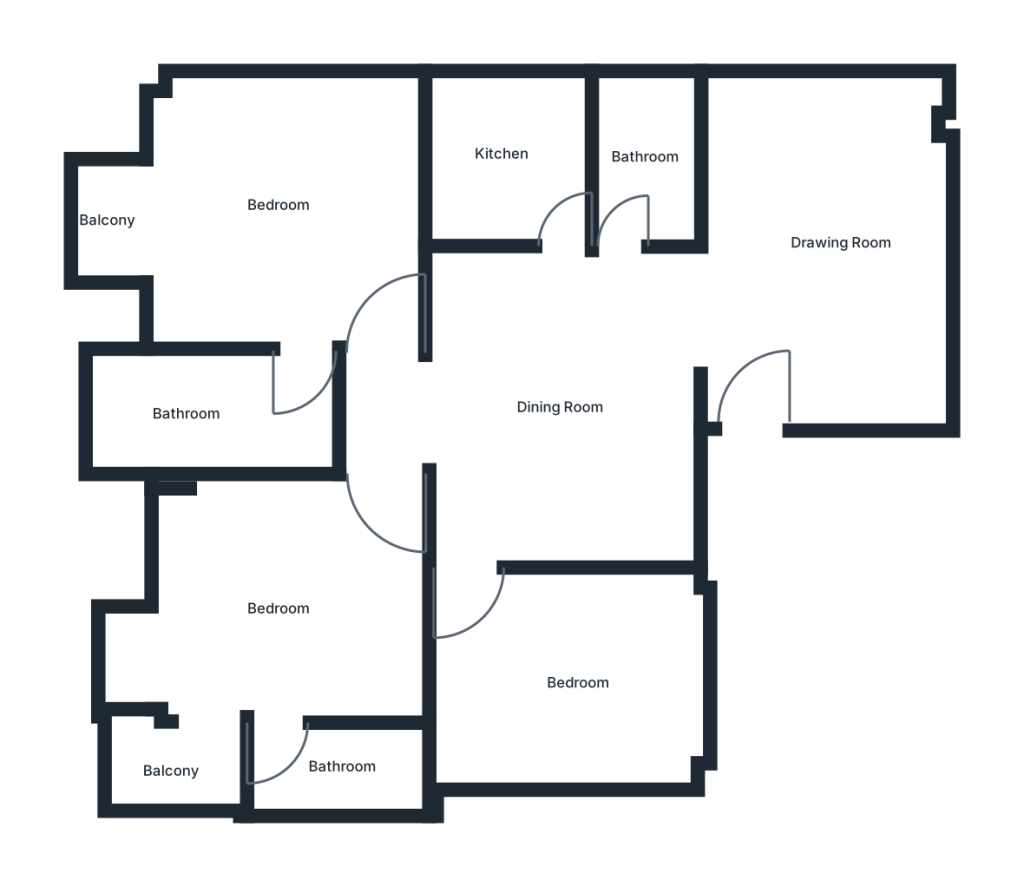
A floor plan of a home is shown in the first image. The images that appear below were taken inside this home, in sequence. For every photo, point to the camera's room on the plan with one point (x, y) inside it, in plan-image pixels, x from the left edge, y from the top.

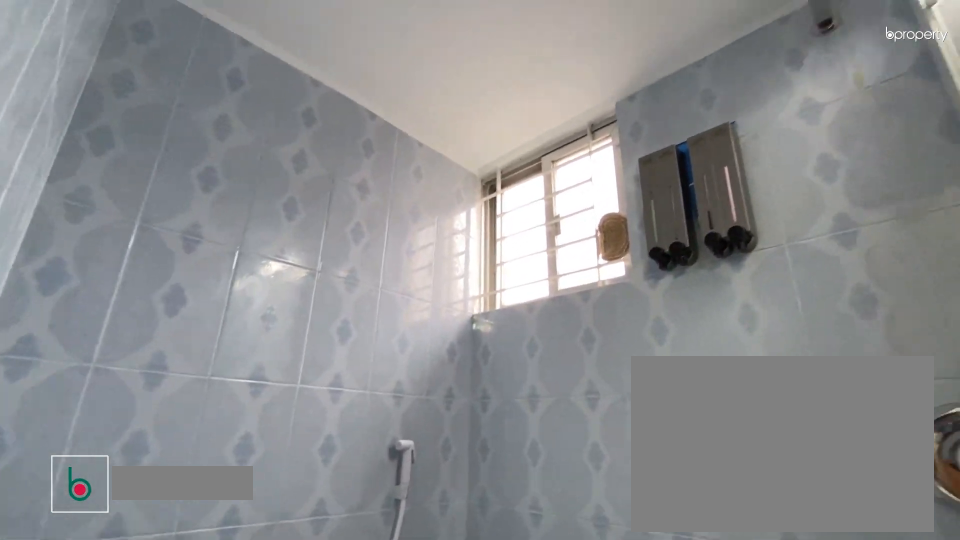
(321, 766)
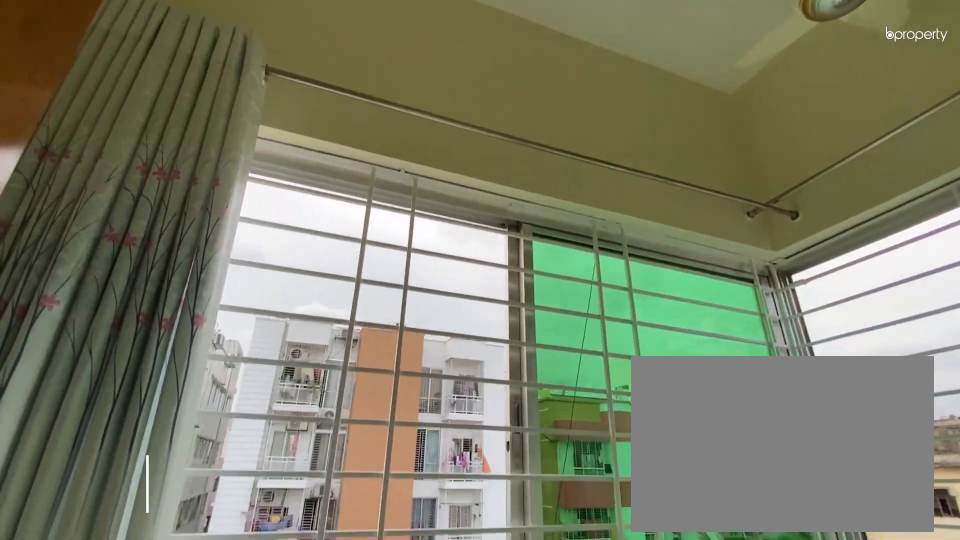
(172, 770)
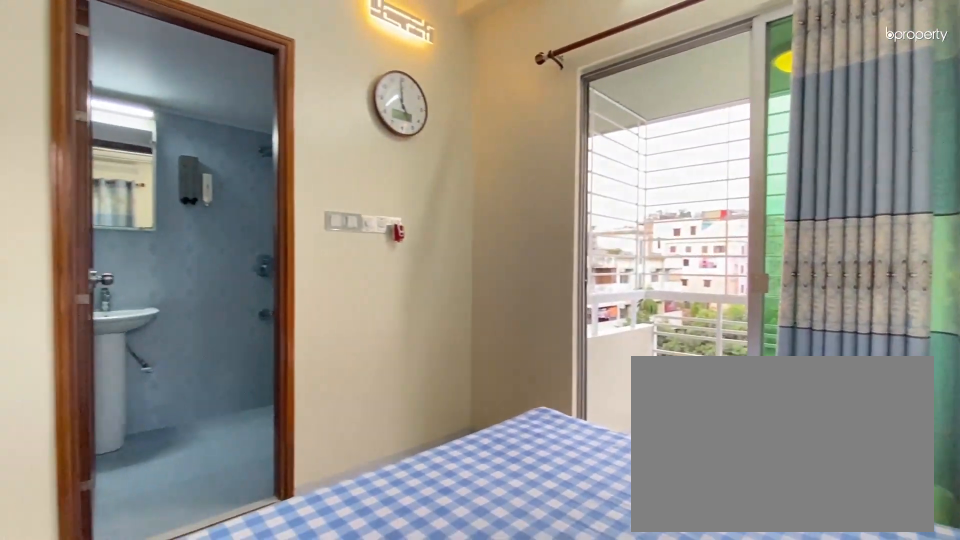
(252, 223)
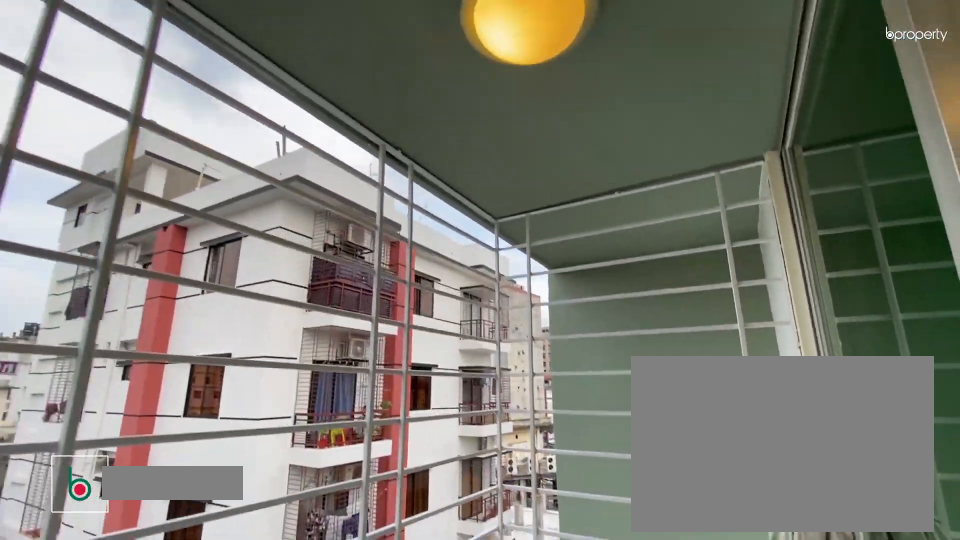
(101, 205)
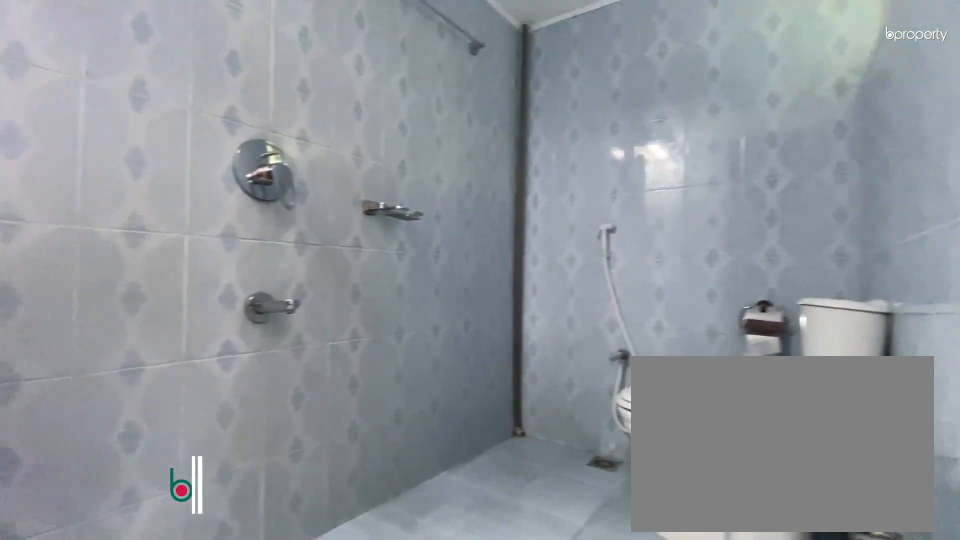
(204, 407)
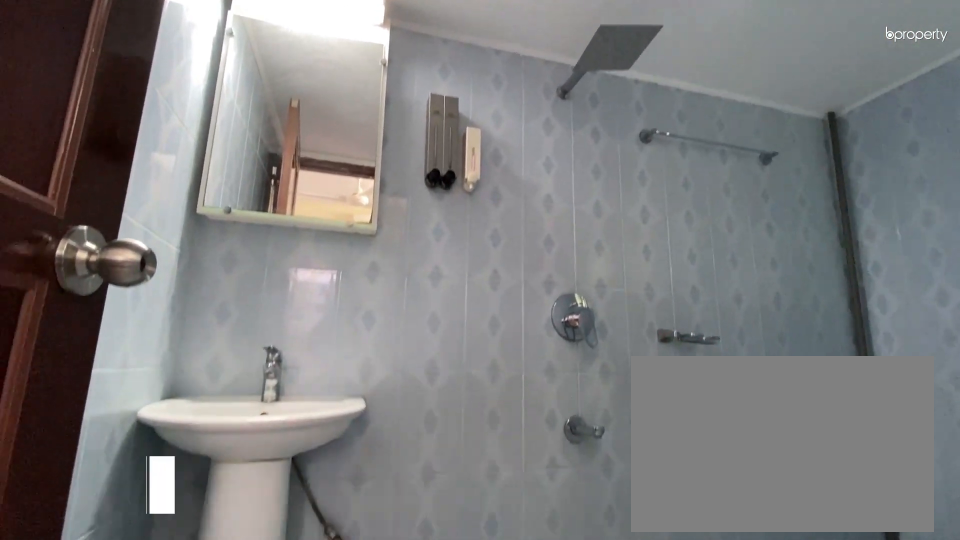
(204, 407)
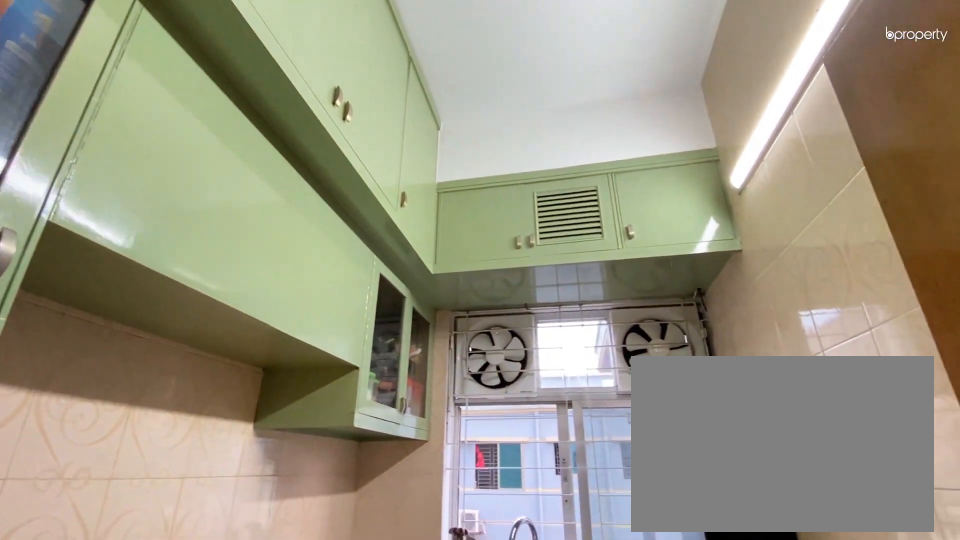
(521, 174)
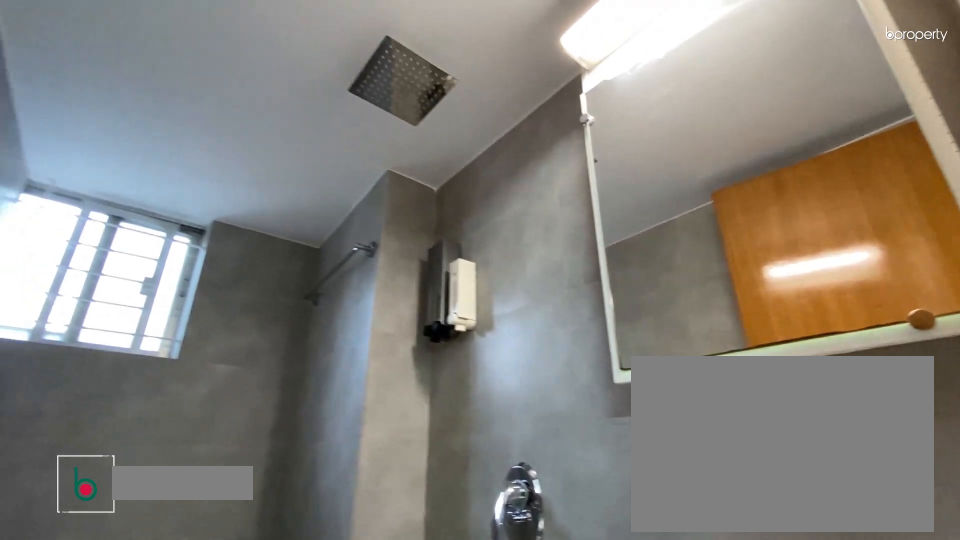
(650, 142)
